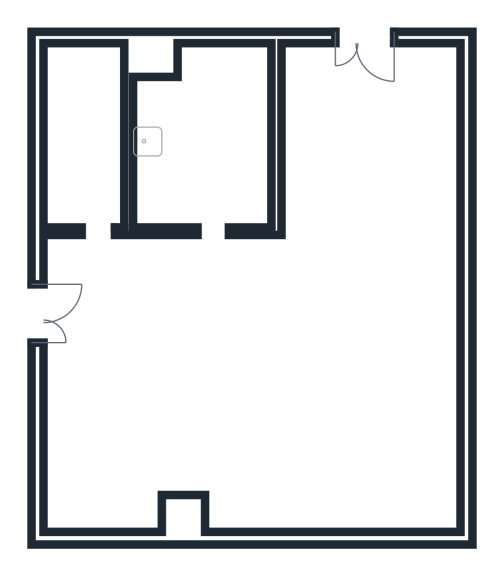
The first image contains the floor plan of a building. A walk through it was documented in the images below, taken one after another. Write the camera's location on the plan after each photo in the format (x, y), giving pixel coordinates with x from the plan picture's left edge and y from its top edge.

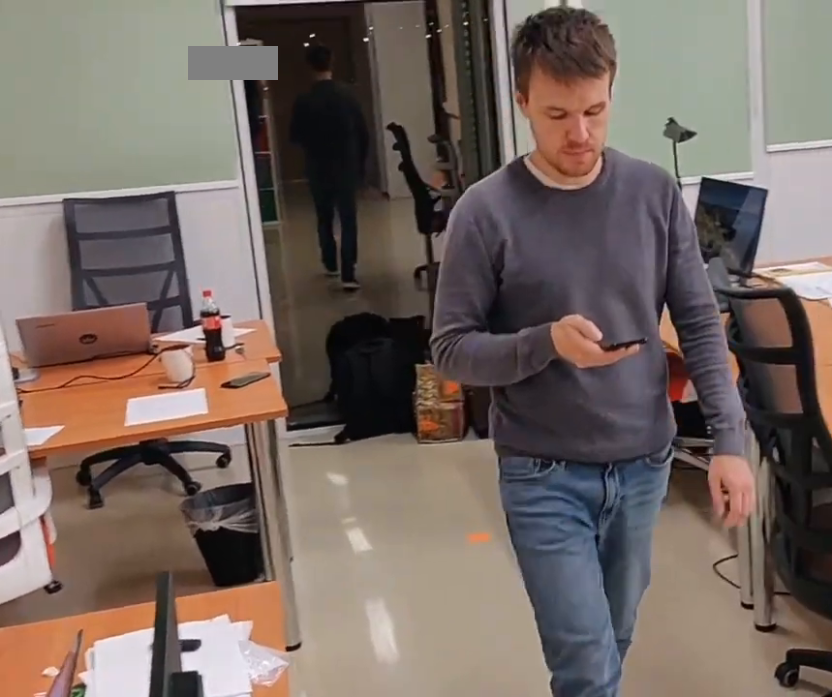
(373, 402)
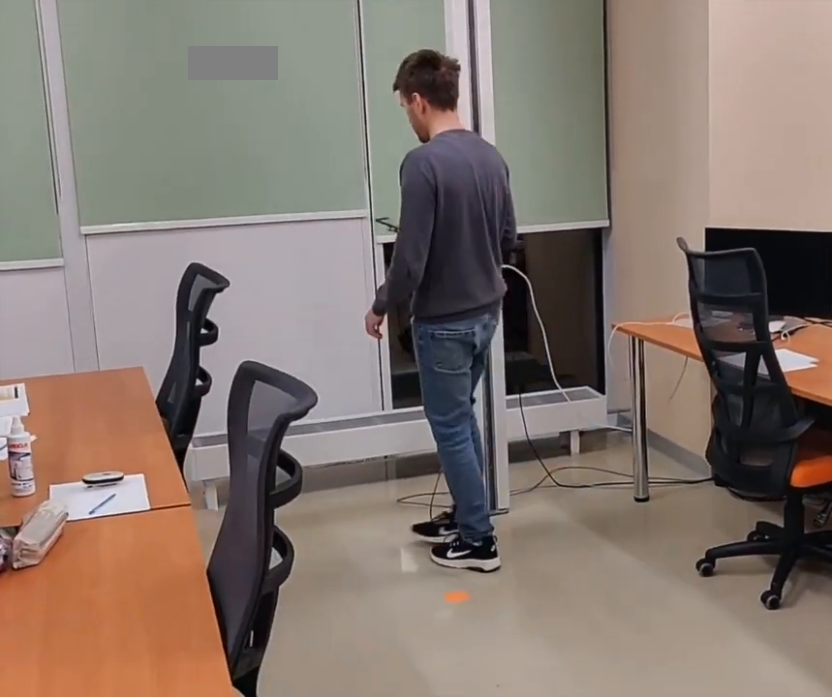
(244, 455)
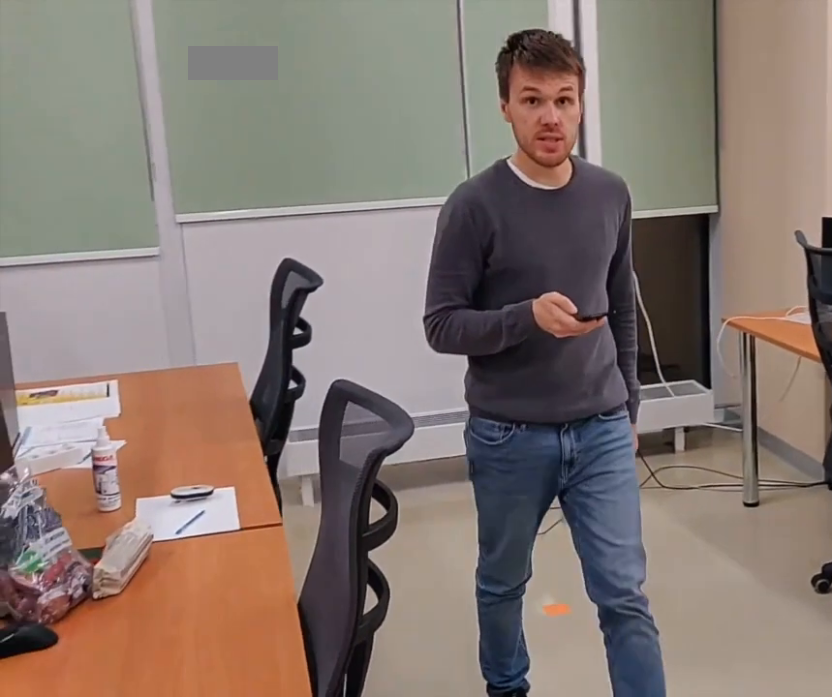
(262, 438)
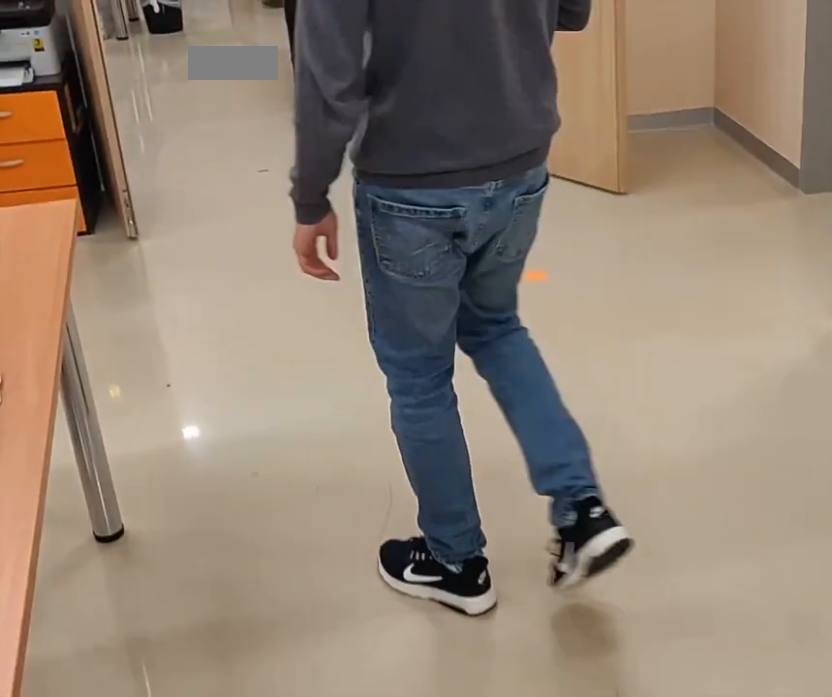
(171, 283)
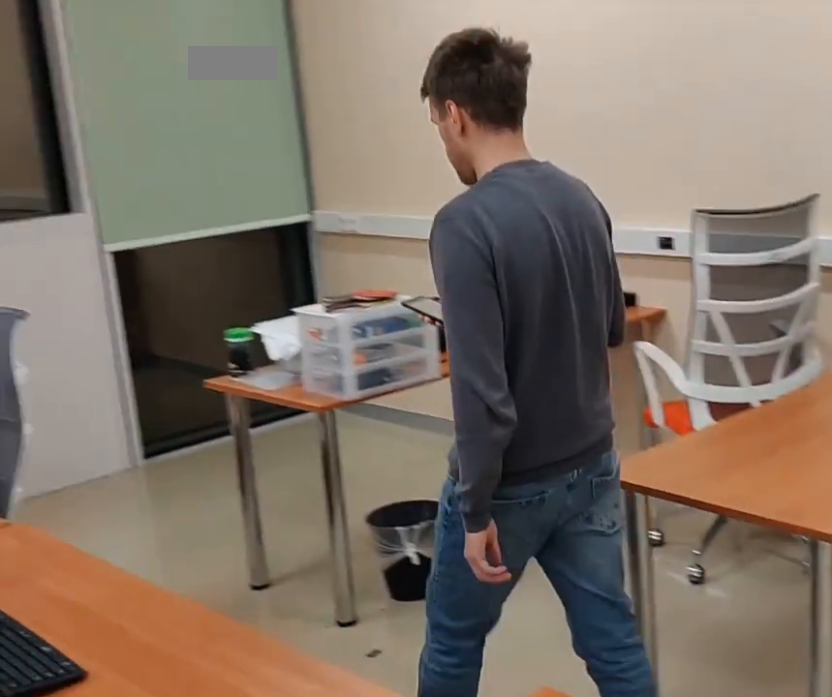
(125, 386)
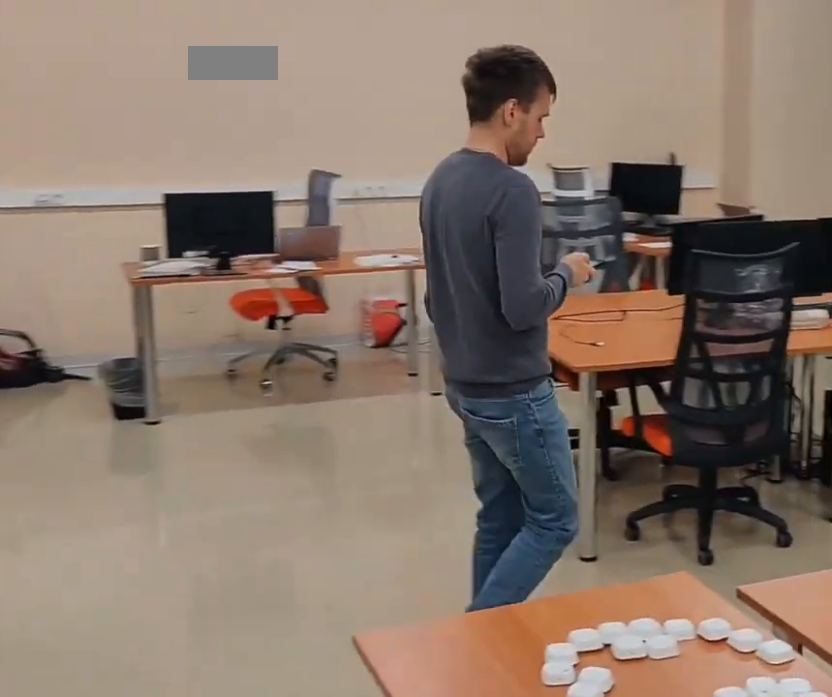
(232, 334)
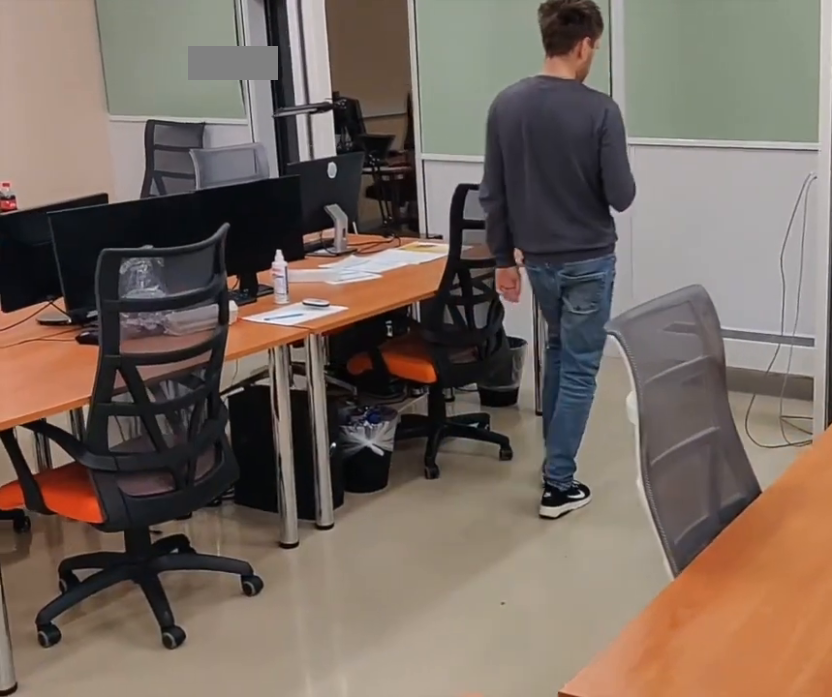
(254, 426)
